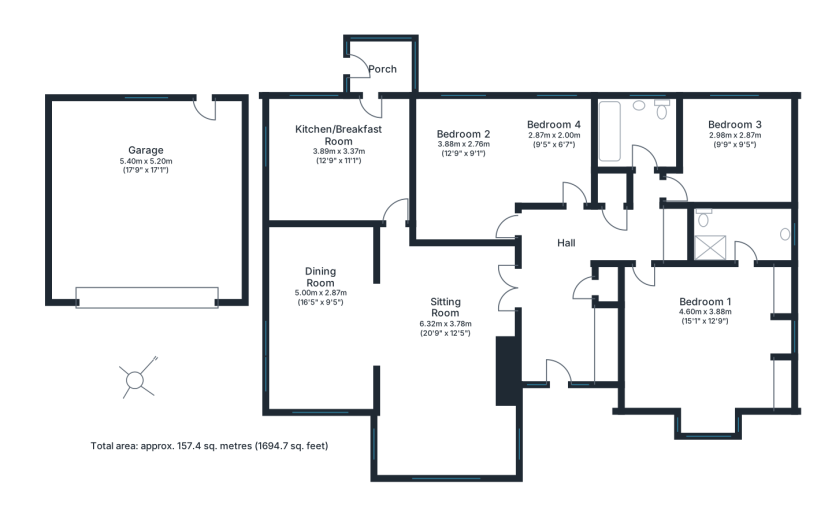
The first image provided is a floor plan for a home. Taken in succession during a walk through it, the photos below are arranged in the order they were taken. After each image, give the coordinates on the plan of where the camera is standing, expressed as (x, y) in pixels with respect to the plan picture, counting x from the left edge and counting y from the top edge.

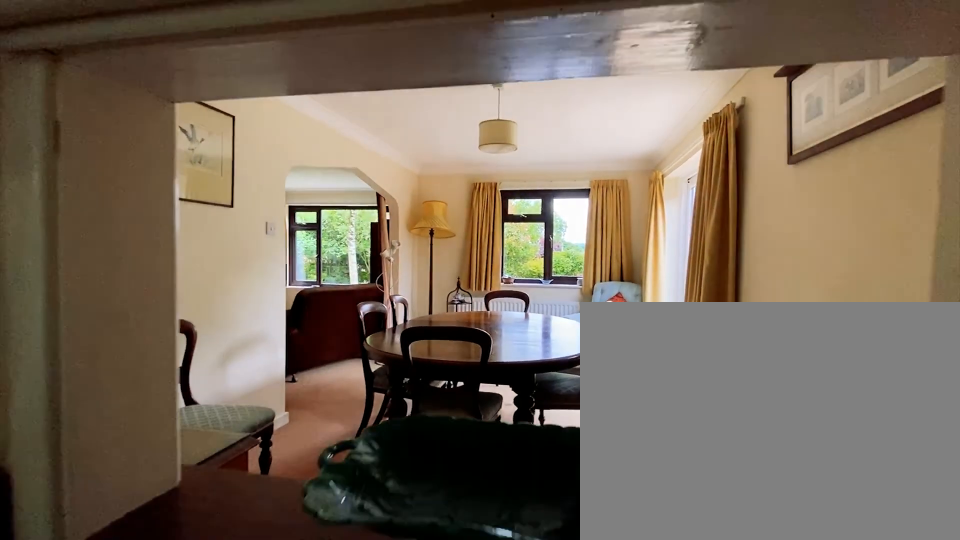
(294, 222)
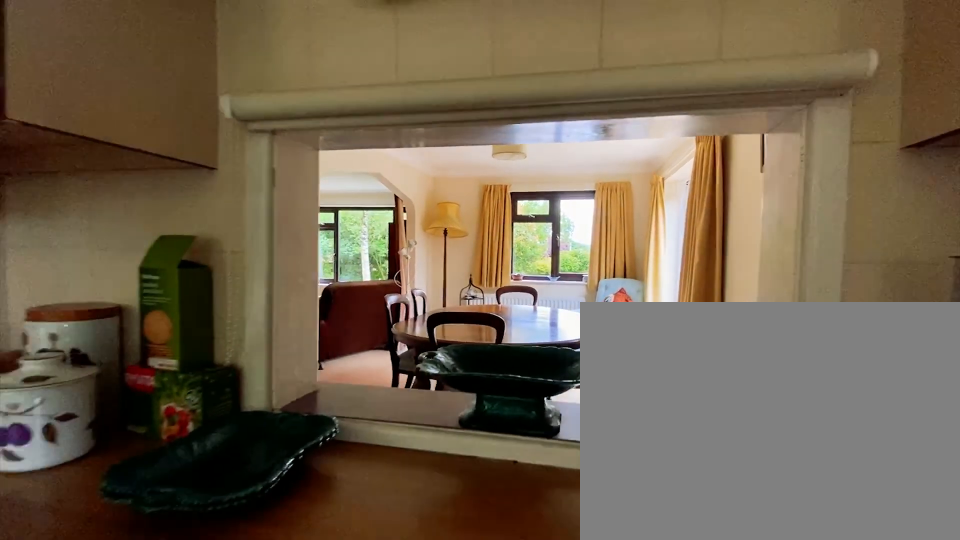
(294, 214)
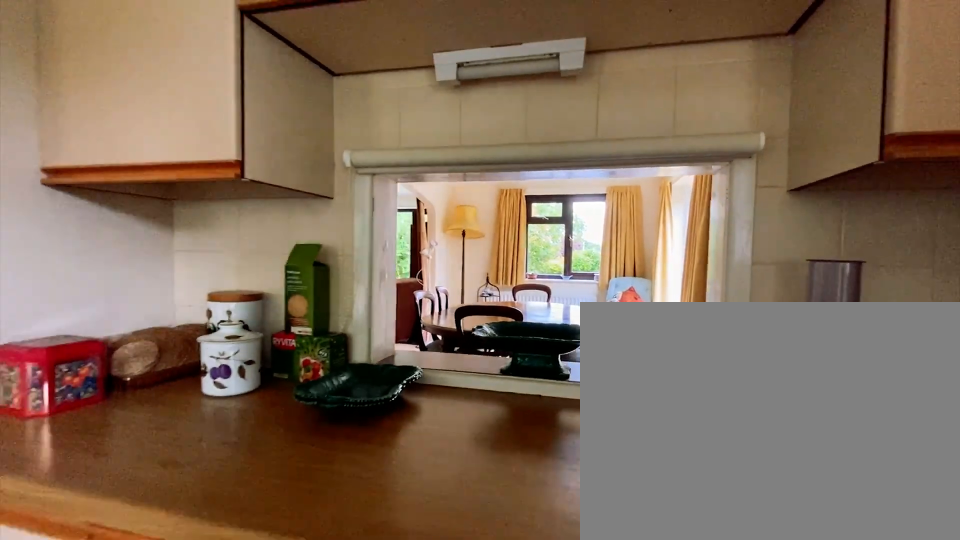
(294, 205)
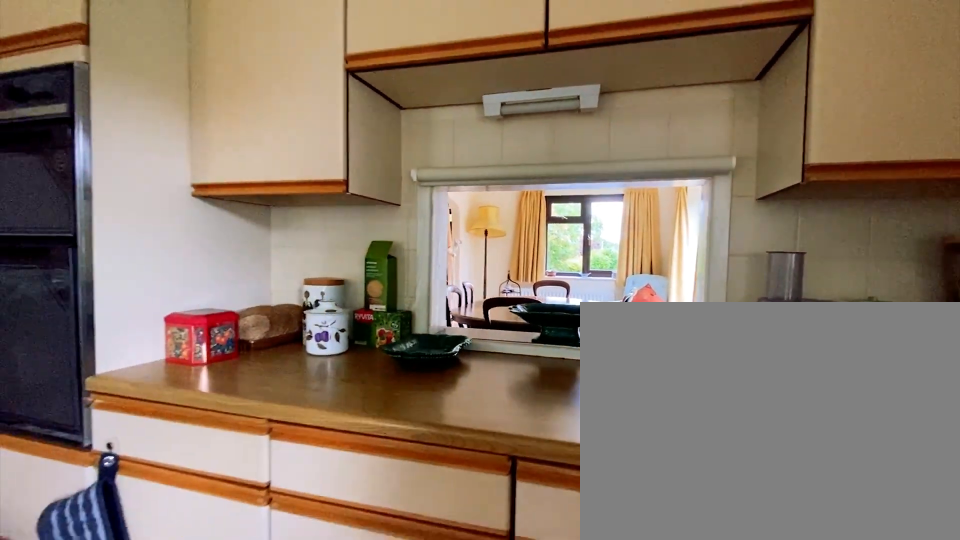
(294, 197)
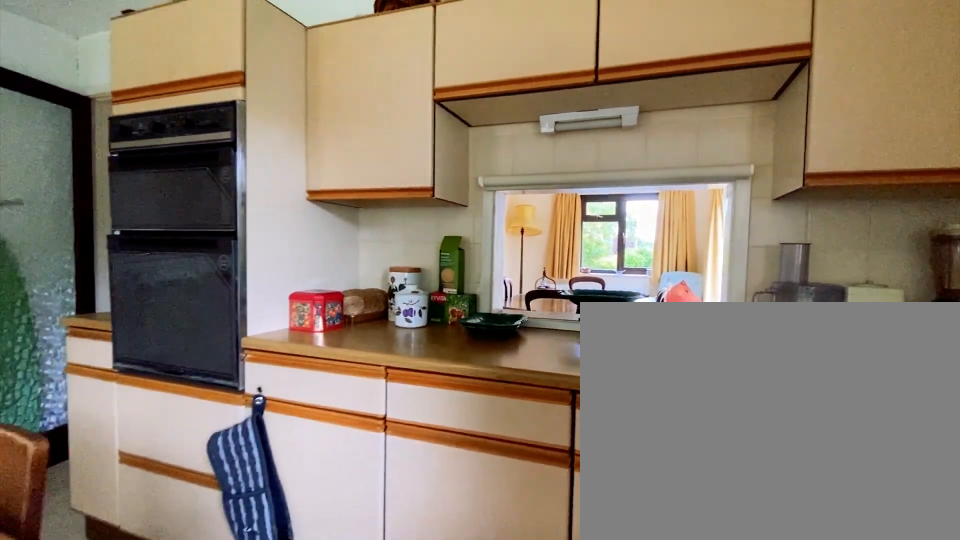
(294, 188)
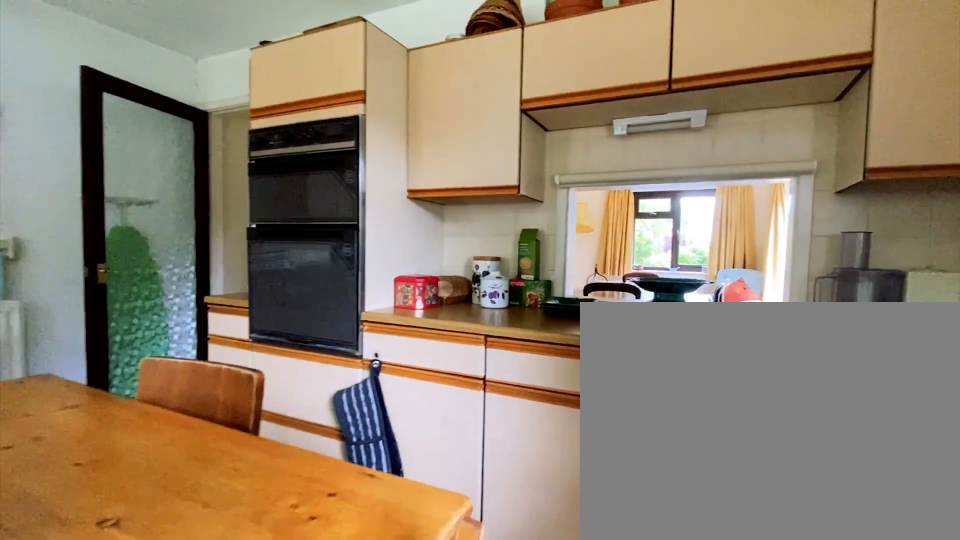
(294, 180)
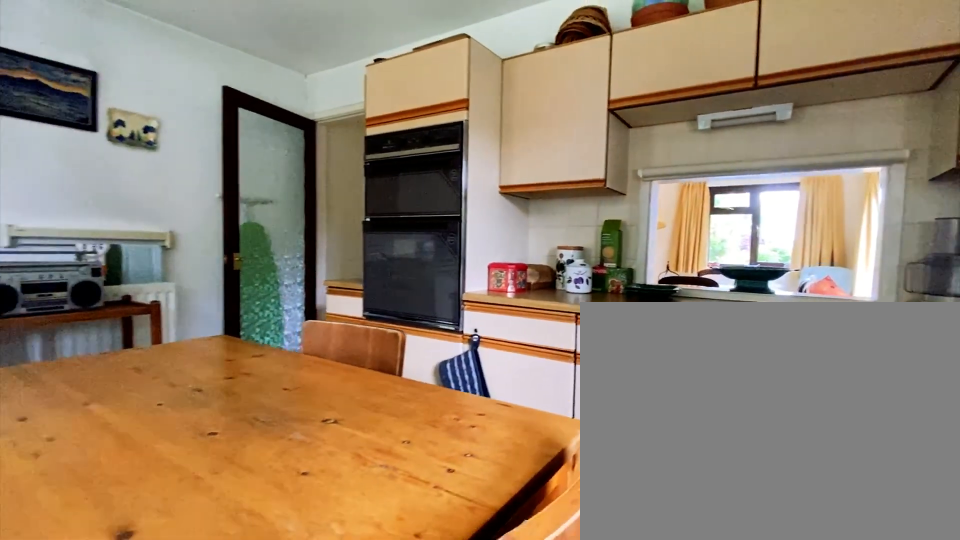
(294, 171)
